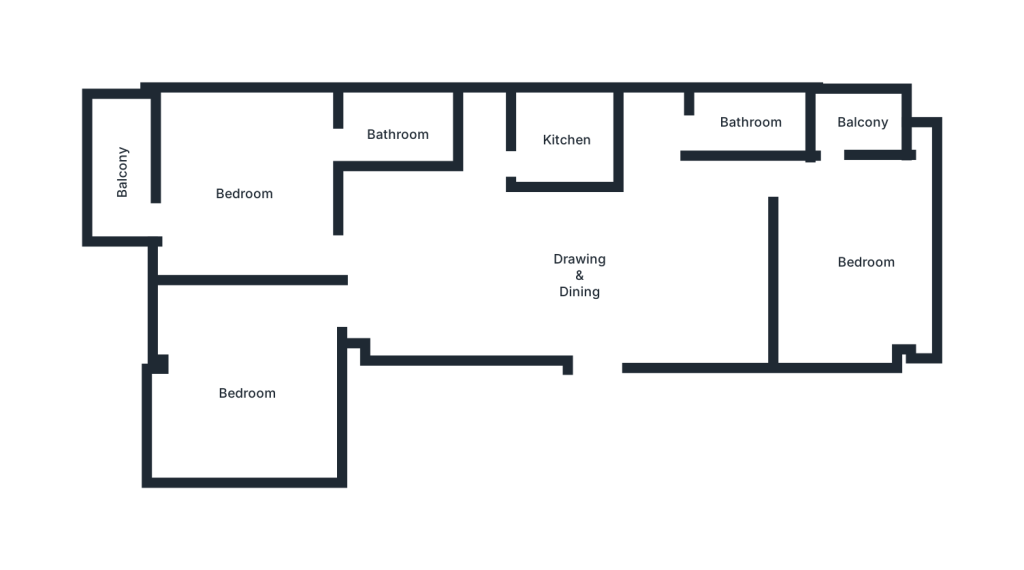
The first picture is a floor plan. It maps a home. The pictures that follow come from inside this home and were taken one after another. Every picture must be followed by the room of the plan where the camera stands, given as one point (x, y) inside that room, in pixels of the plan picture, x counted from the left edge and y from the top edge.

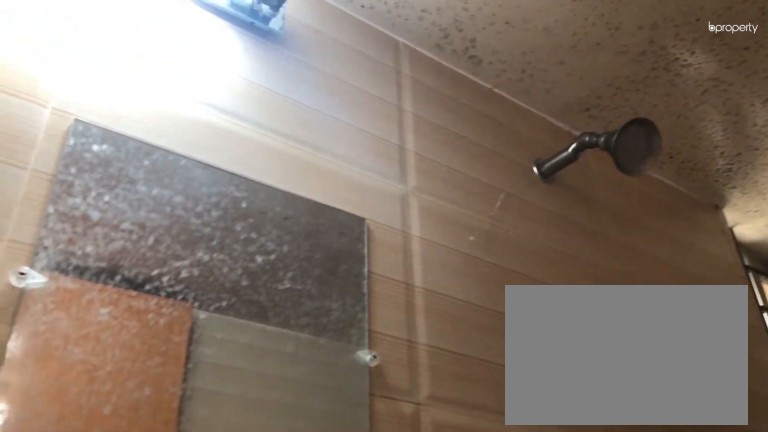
(746, 121)
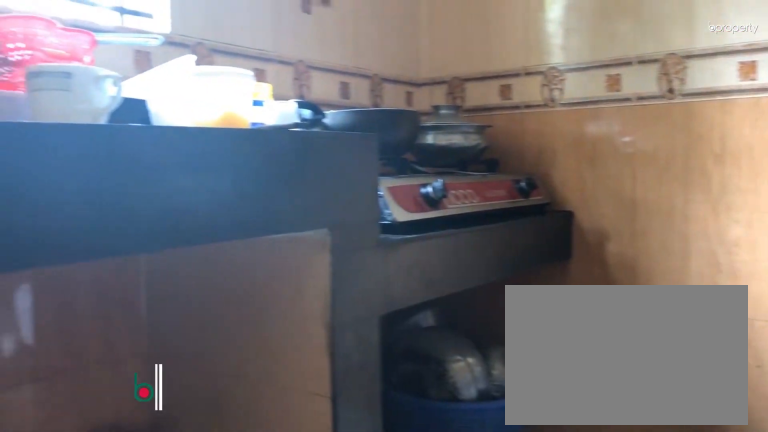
(561, 140)
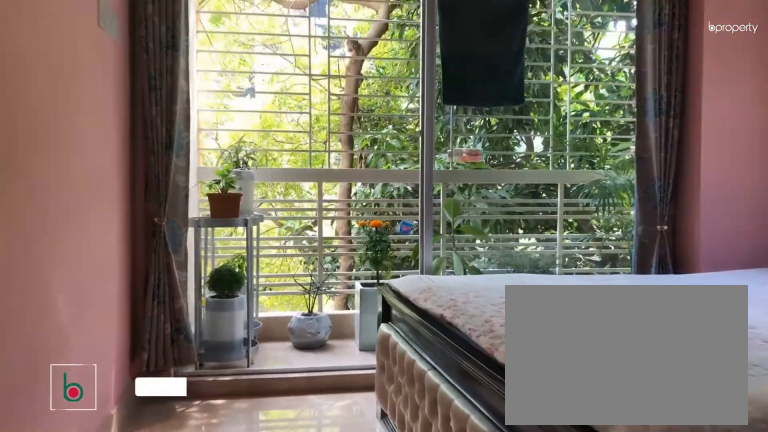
(242, 193)
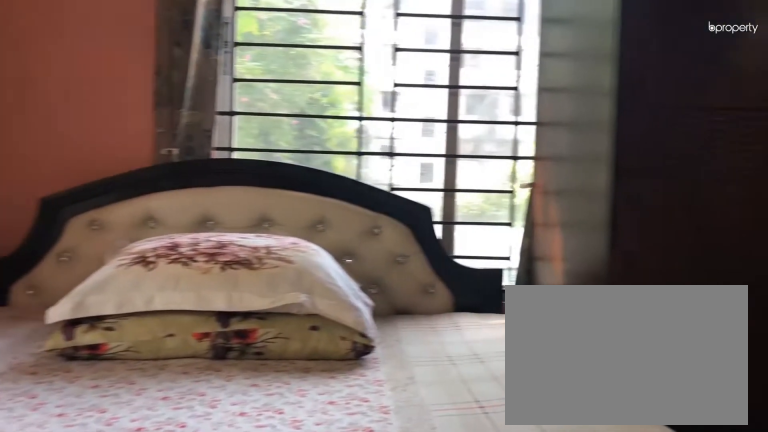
(242, 193)
